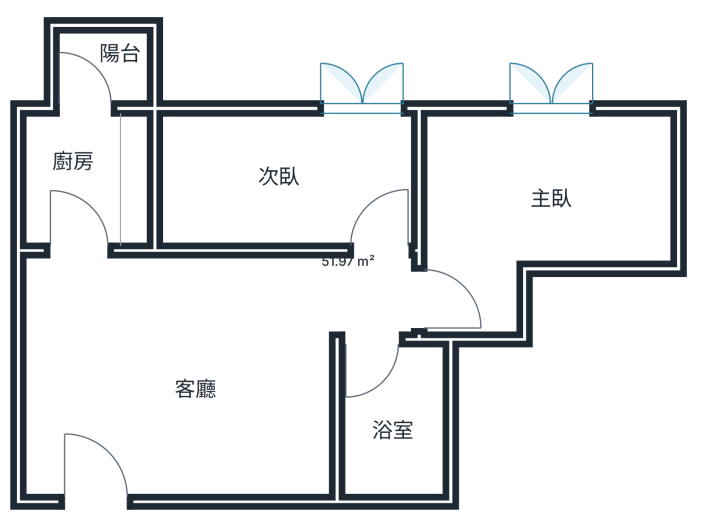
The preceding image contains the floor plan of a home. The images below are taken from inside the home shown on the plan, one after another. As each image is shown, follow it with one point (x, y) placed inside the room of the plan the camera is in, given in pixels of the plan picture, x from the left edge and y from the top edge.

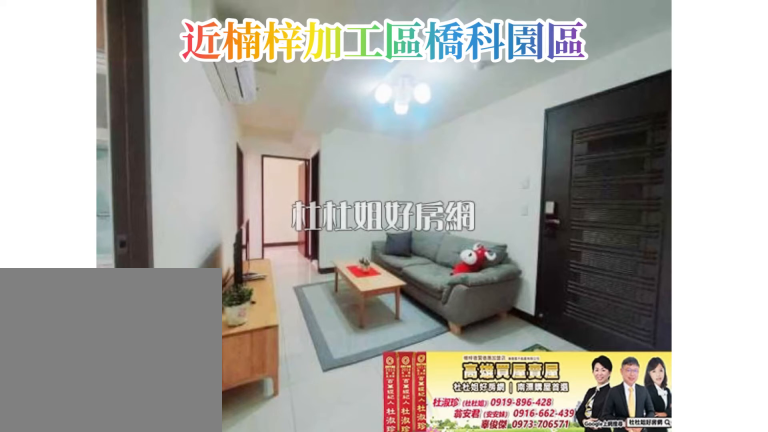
(189, 316)
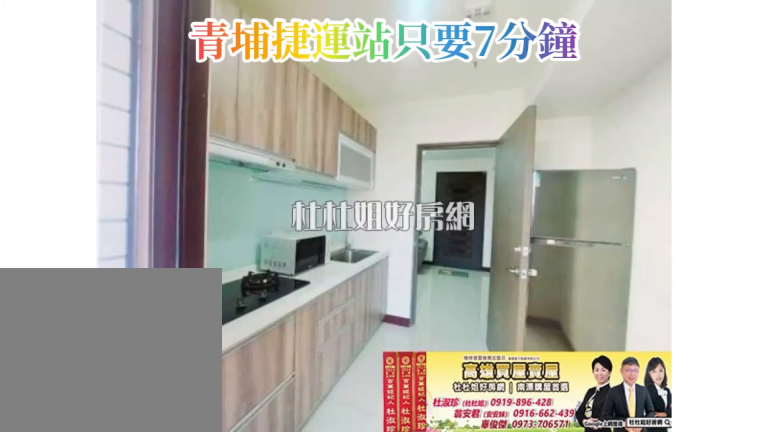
(51, 203)
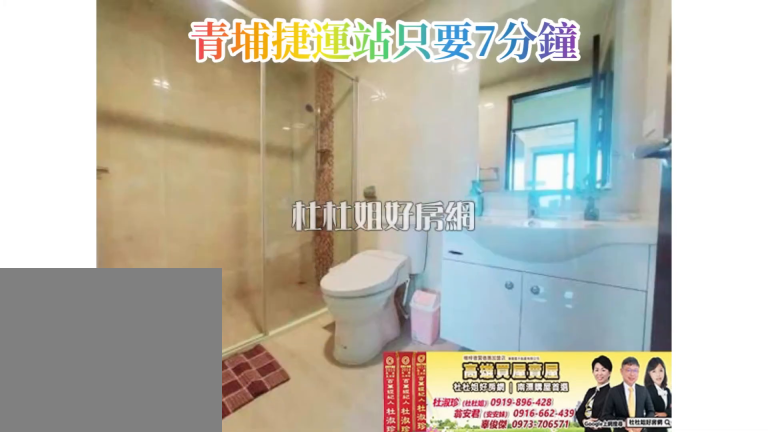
(401, 477)
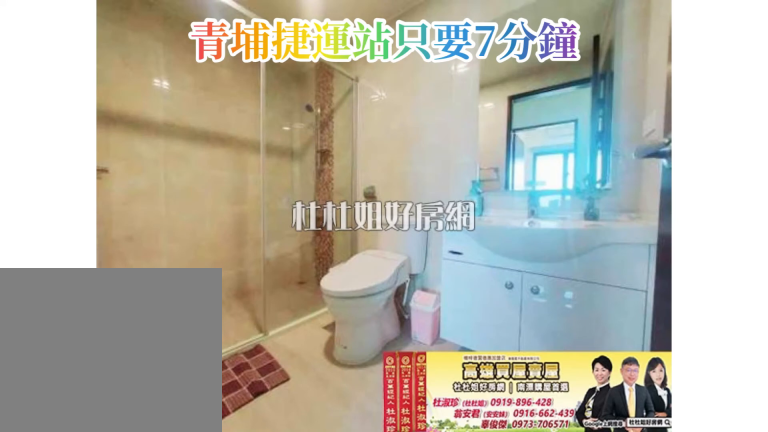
(402, 474)
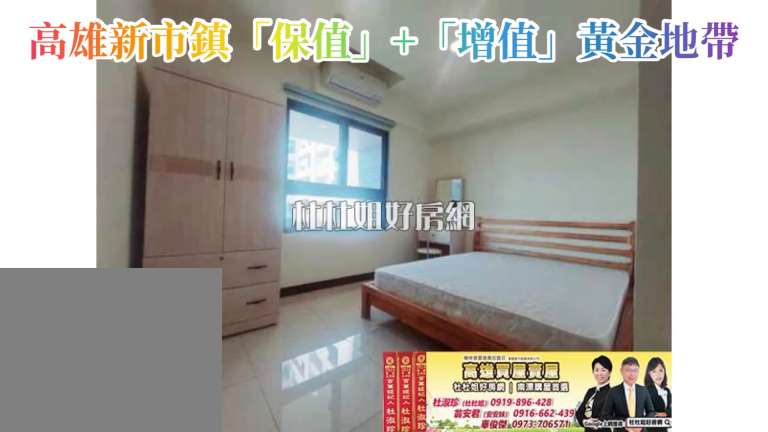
(630, 205)
